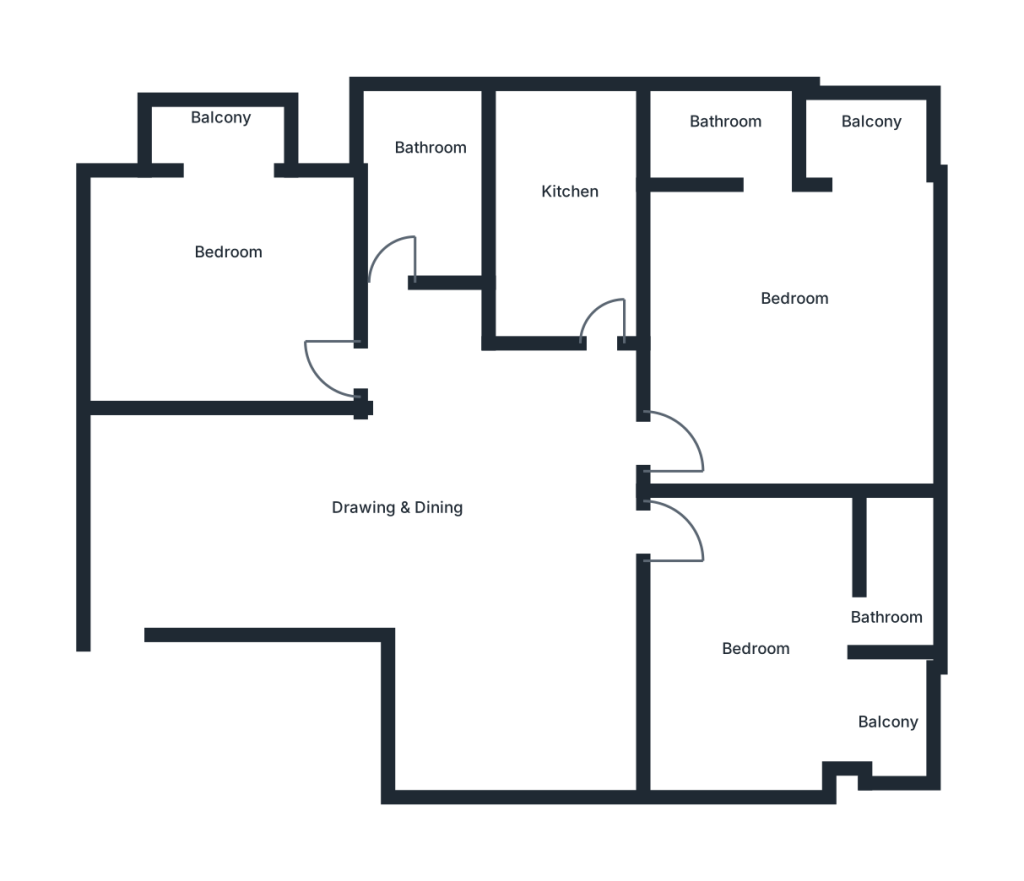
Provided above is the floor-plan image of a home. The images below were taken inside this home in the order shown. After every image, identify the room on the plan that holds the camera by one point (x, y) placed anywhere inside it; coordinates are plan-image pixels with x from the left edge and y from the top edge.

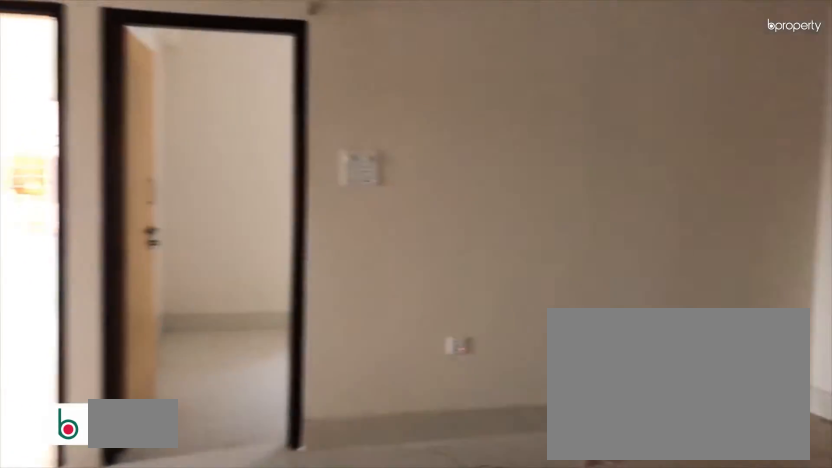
(457, 518)
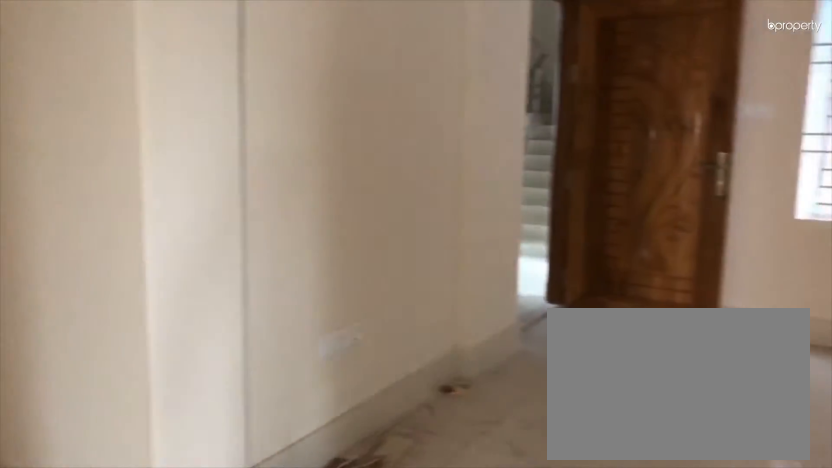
(457, 518)
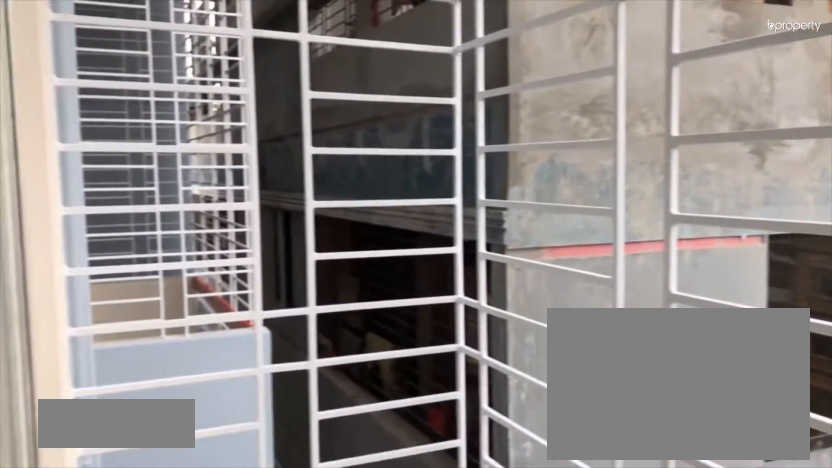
(215, 127)
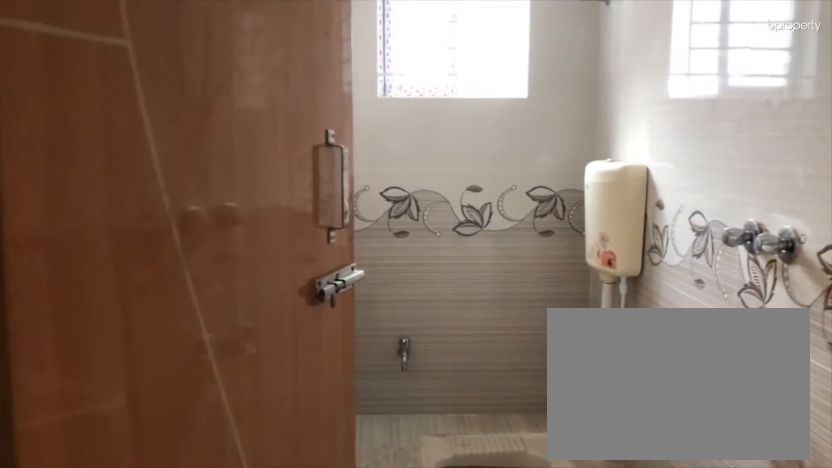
(419, 186)
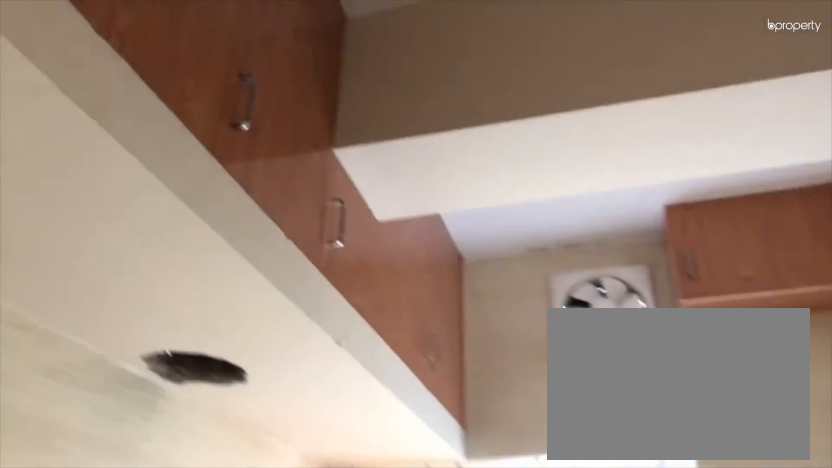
(580, 224)
